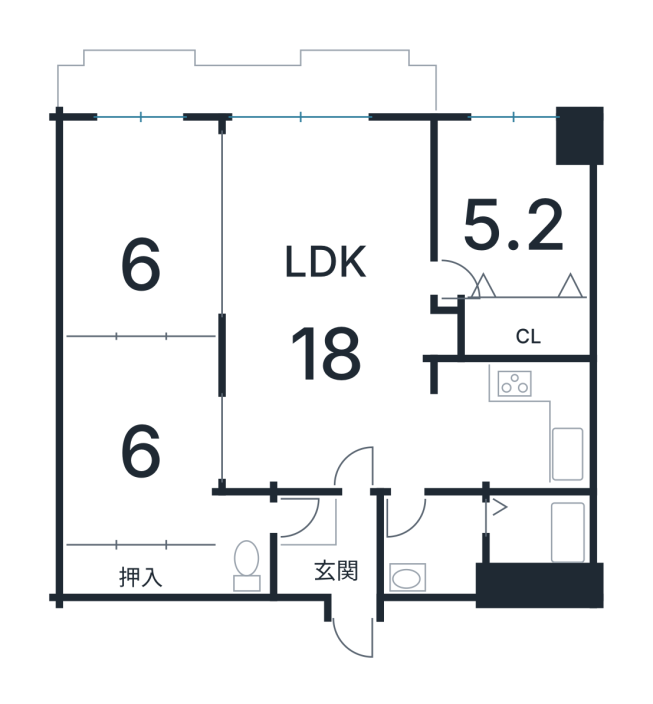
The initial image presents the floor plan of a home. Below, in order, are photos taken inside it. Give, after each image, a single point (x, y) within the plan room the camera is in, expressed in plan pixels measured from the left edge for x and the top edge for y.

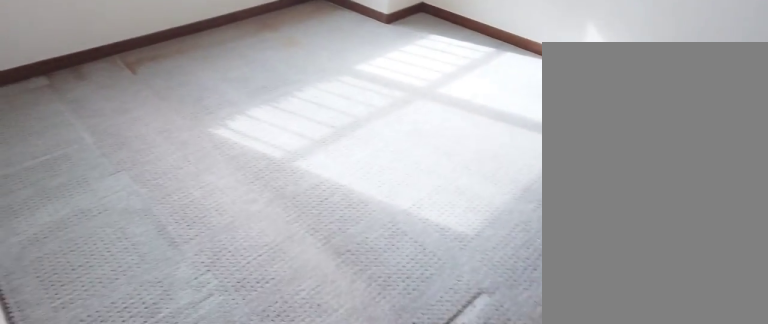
(501, 212)
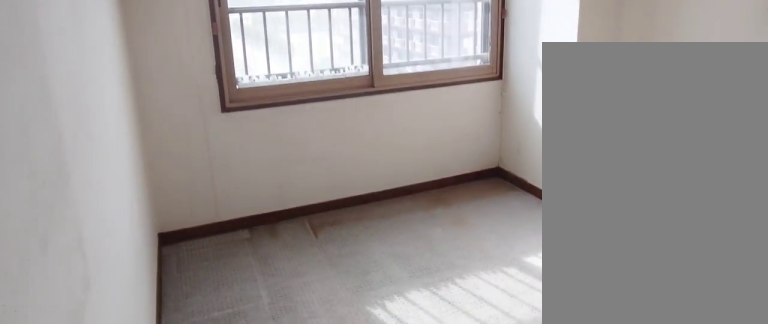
(501, 212)
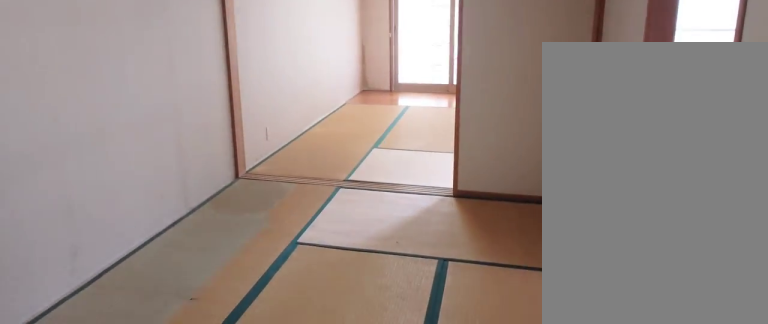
(130, 443)
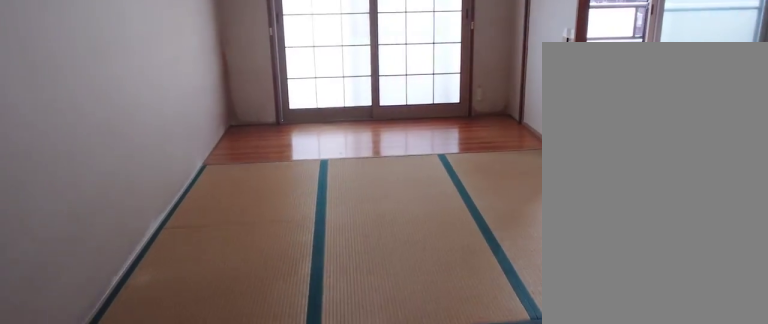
(142, 247)
